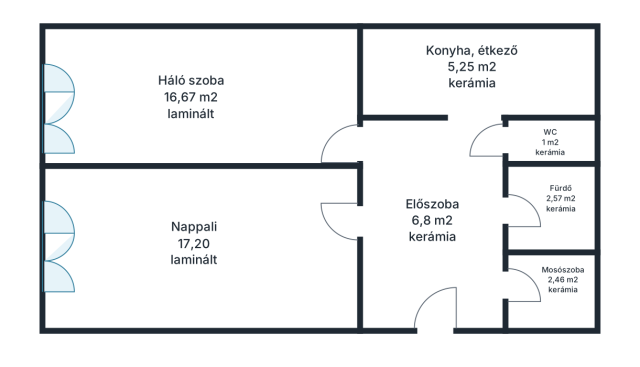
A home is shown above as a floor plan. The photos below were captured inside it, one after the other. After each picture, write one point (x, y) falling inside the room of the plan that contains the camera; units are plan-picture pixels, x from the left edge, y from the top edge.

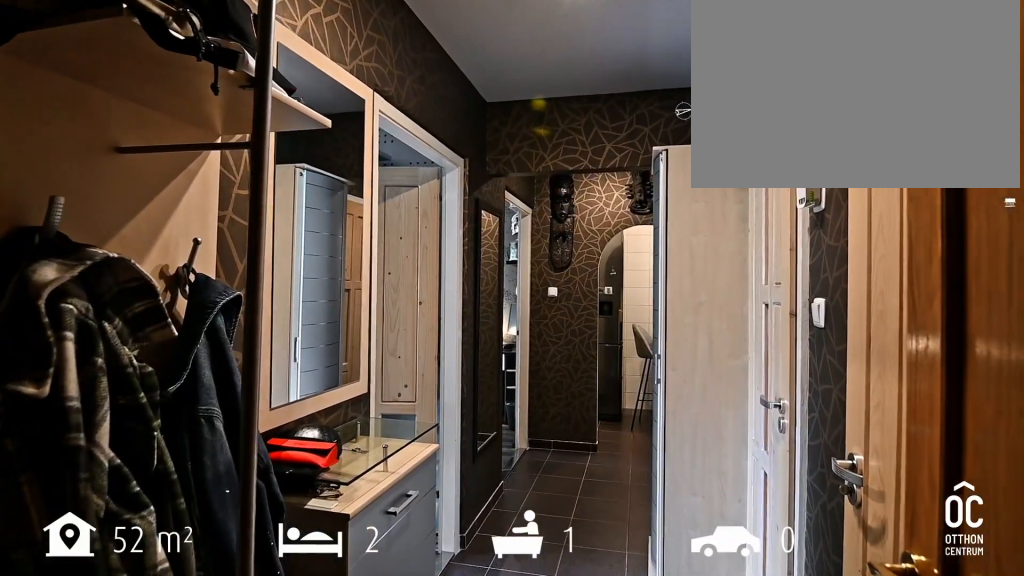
(432, 226)
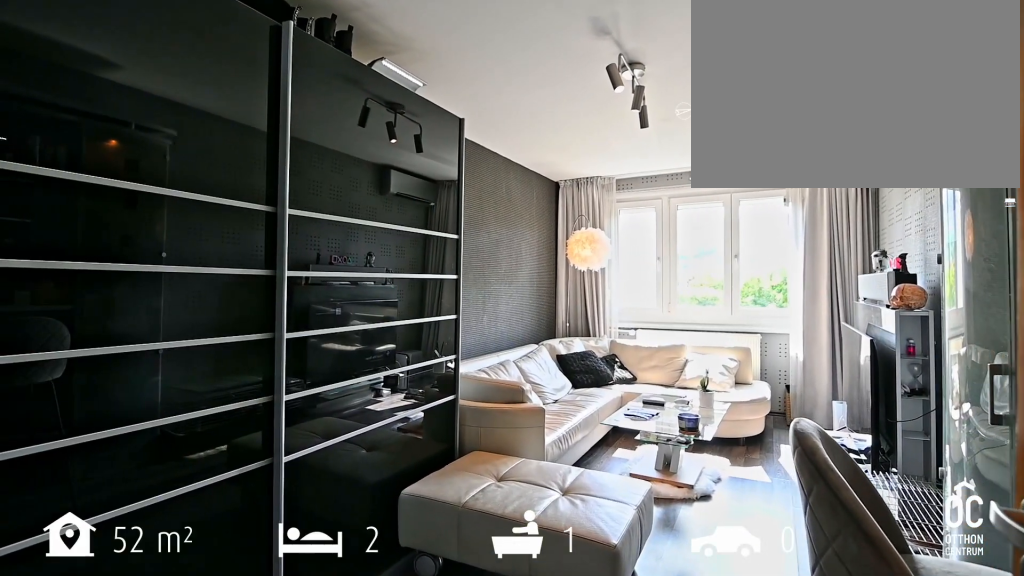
(192, 250)
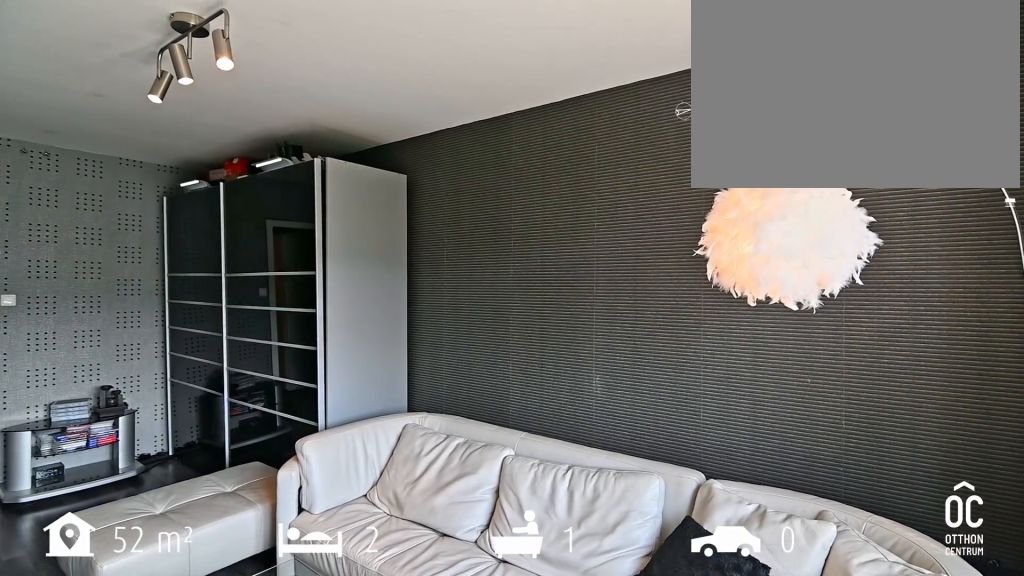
(192, 250)
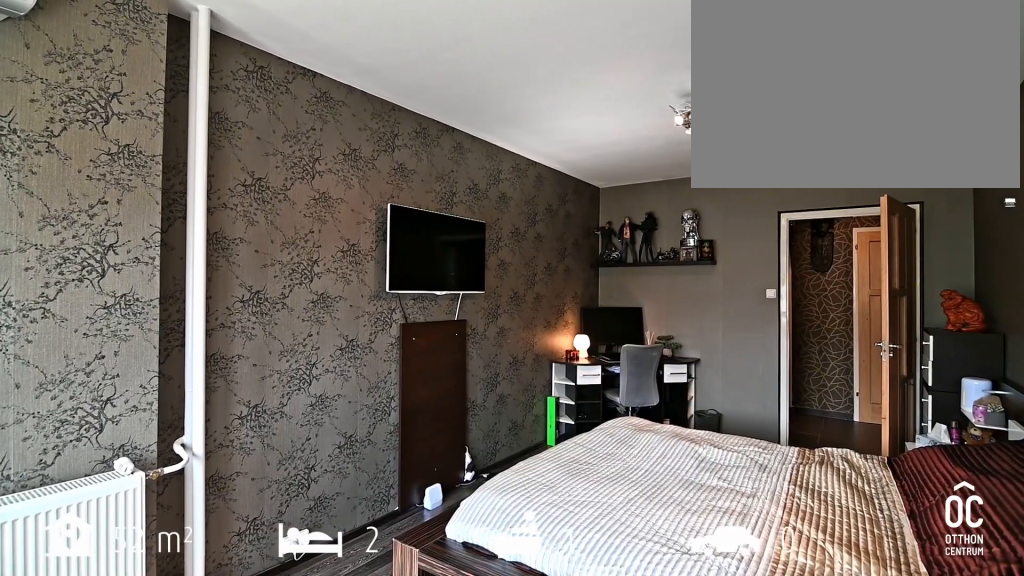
(192, 97)
